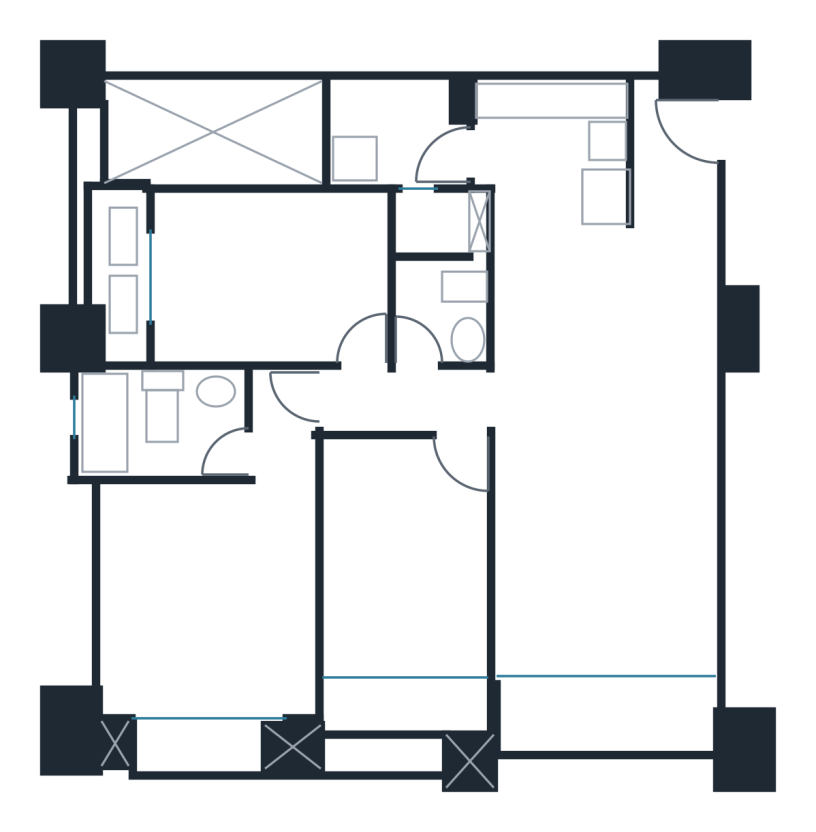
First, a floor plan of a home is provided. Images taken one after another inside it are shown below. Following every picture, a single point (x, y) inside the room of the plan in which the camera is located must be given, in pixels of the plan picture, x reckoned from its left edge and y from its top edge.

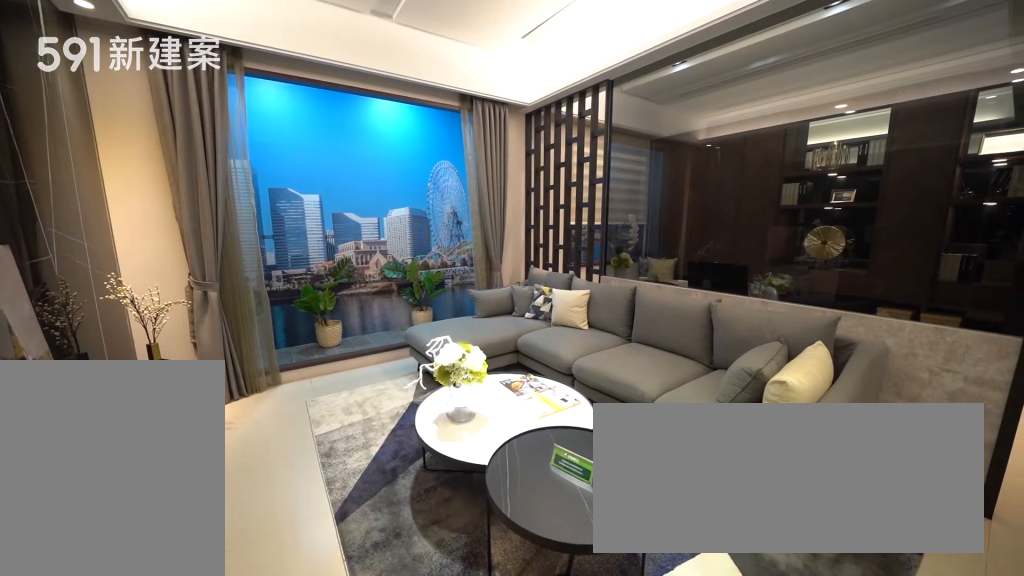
(603, 556)
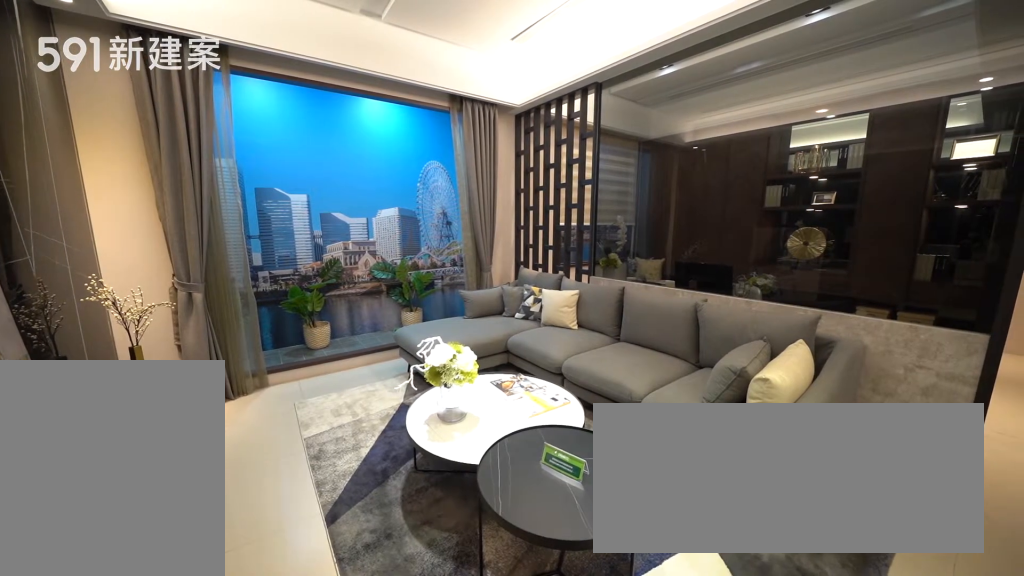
(603, 556)
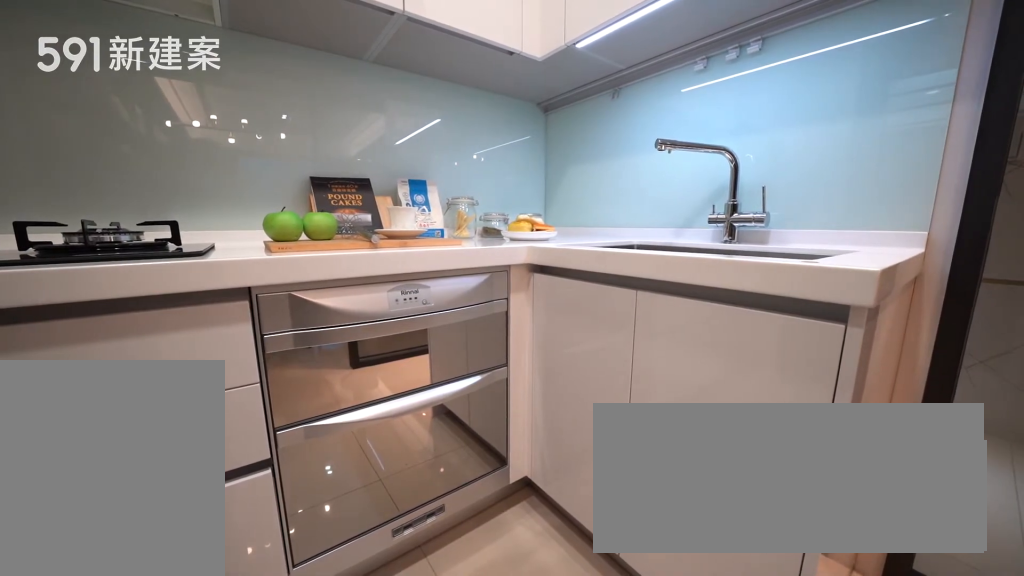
(554, 143)
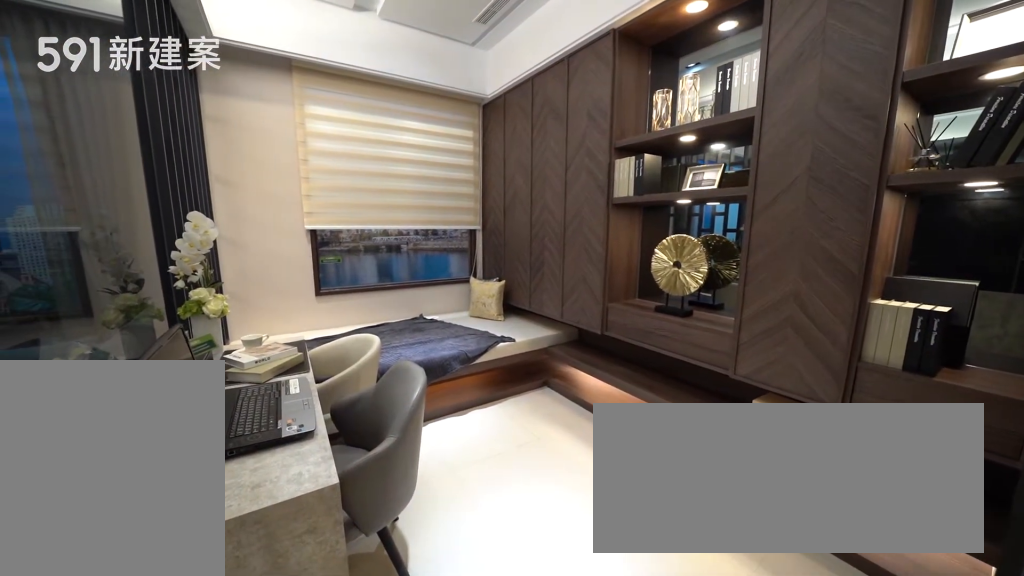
(406, 559)
